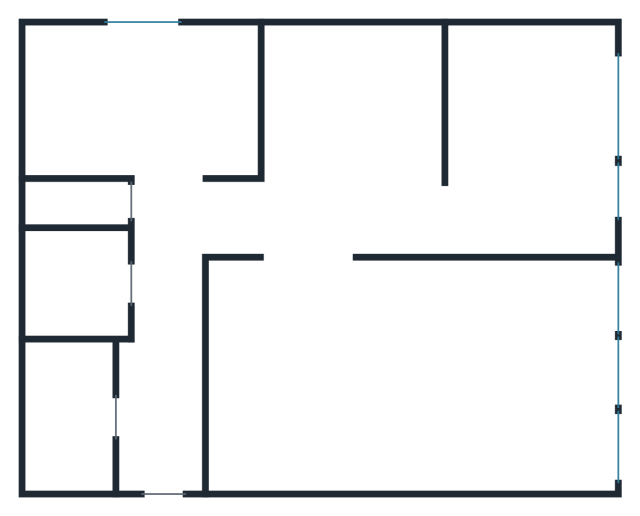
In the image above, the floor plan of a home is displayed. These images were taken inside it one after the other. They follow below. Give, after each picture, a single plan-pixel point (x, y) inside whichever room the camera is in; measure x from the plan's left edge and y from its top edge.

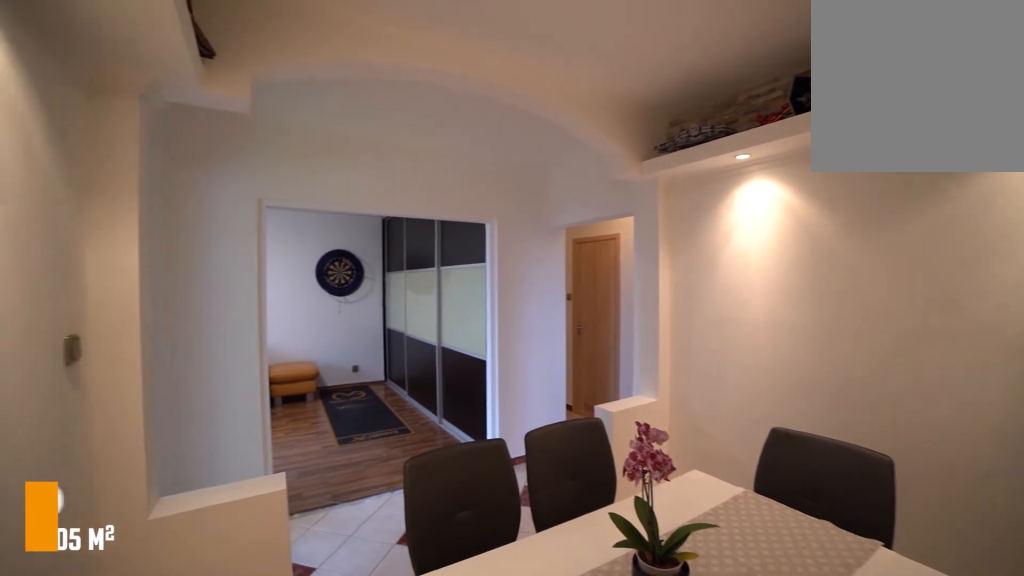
(354, 103)
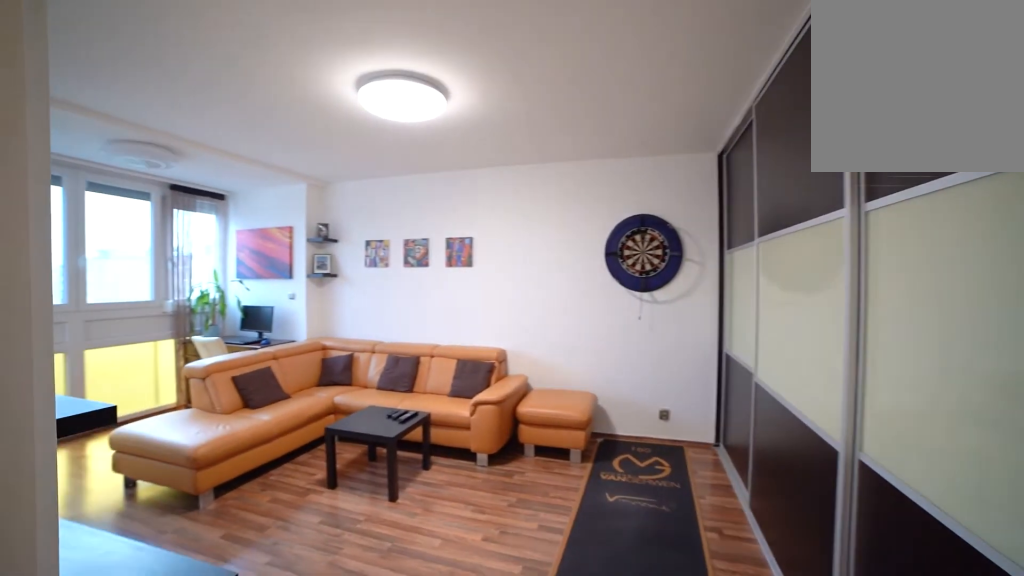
(320, 372)
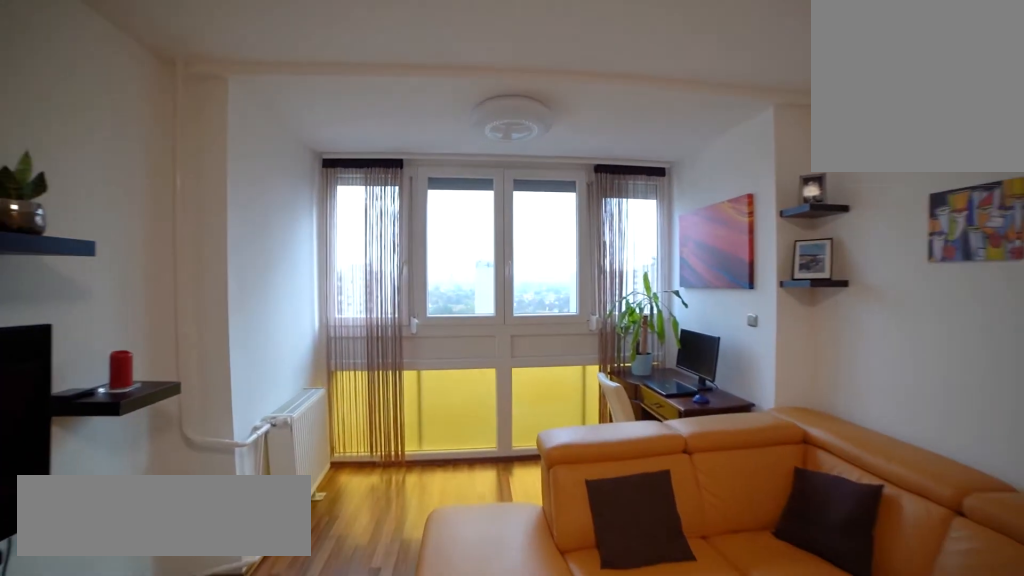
(321, 372)
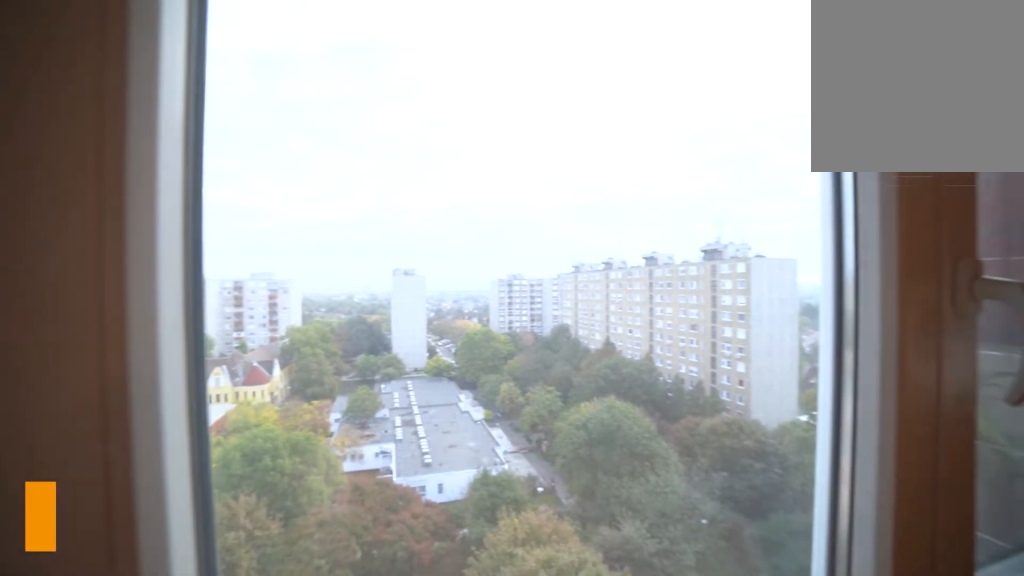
(538, 377)
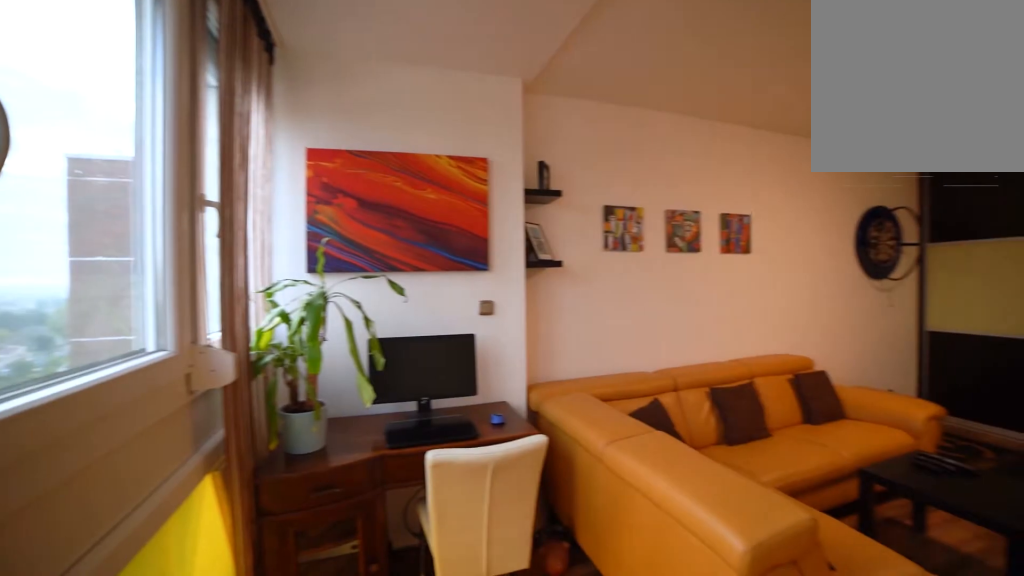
(538, 377)
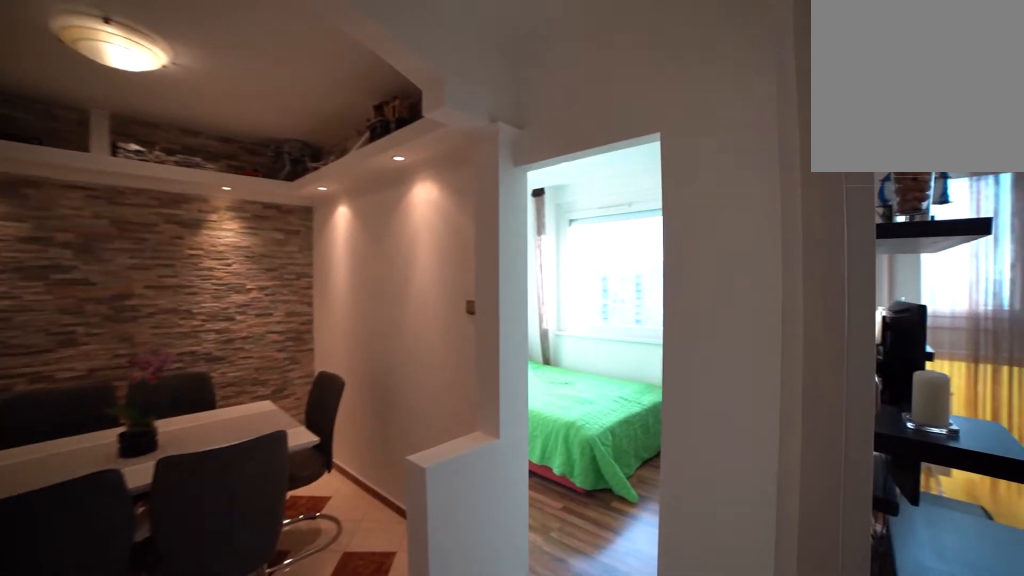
(304, 257)
